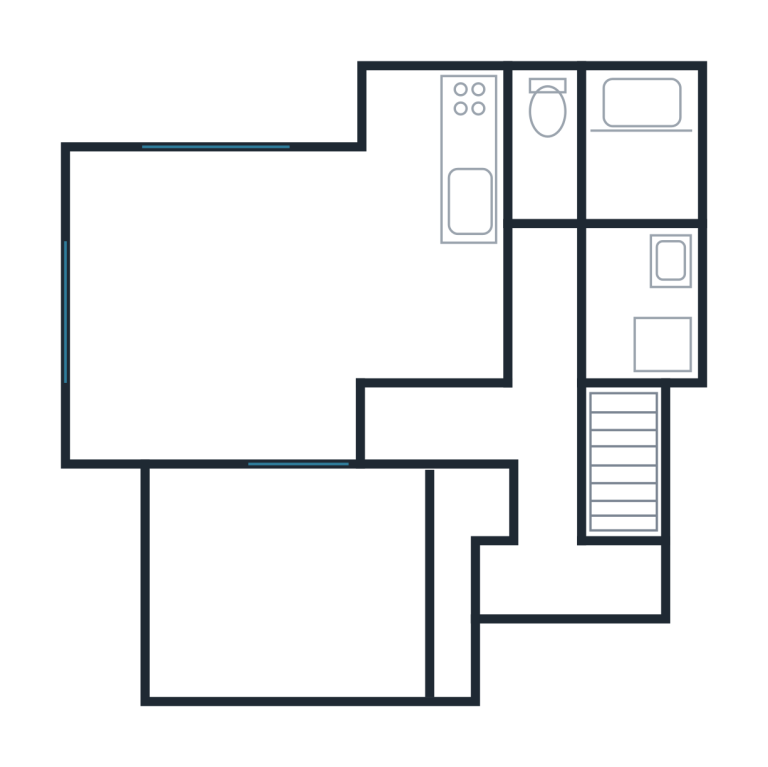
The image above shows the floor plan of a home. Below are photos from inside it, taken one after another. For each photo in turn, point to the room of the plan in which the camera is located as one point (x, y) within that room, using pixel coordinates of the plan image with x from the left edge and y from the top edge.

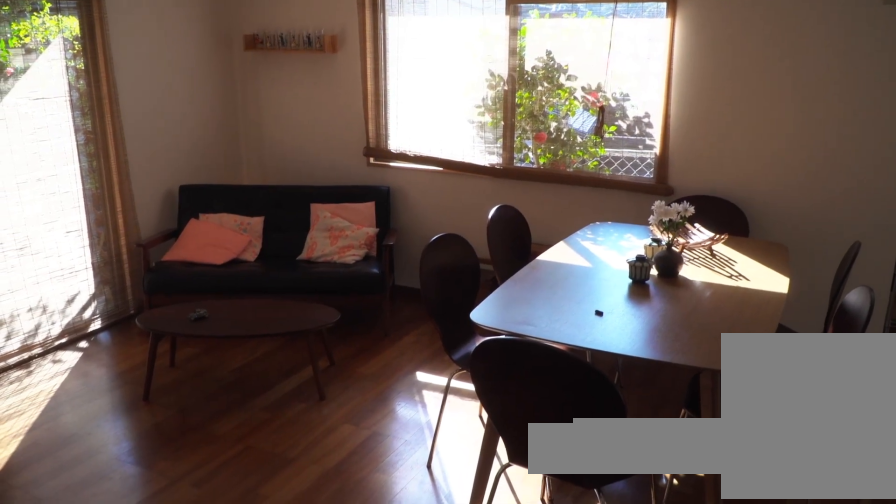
(218, 303)
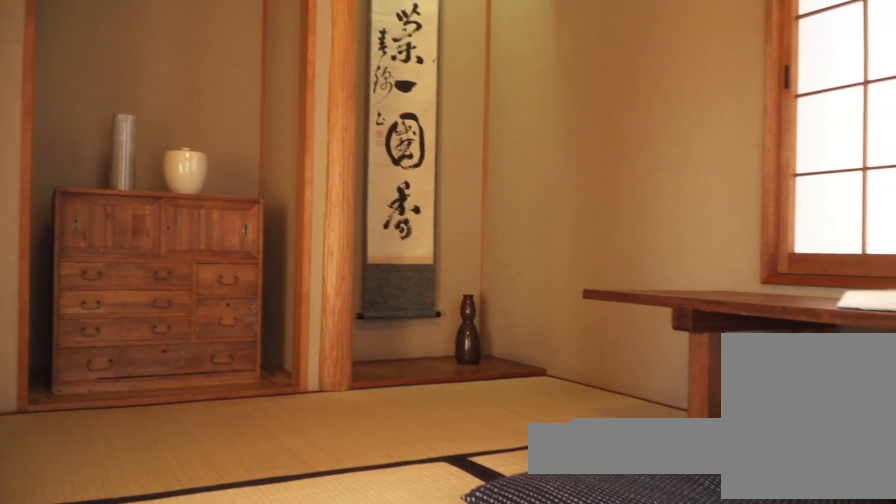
(316, 579)
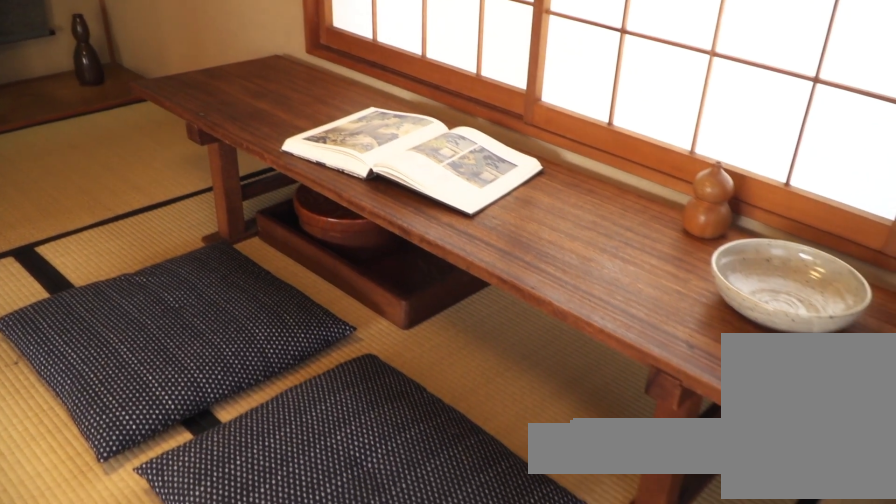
(317, 579)
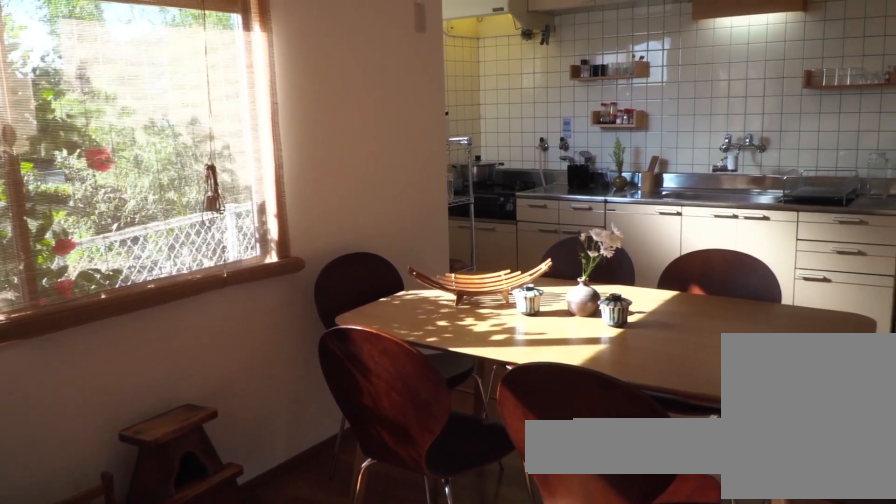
(432, 227)
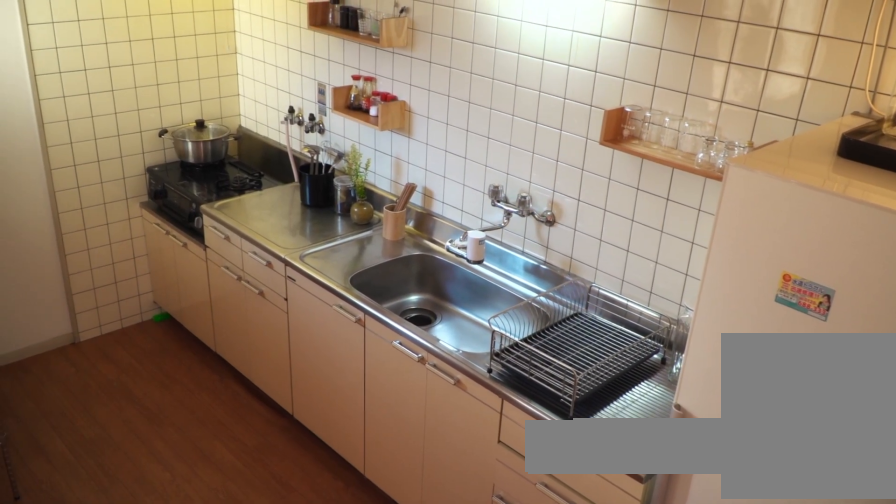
(425, 240)
